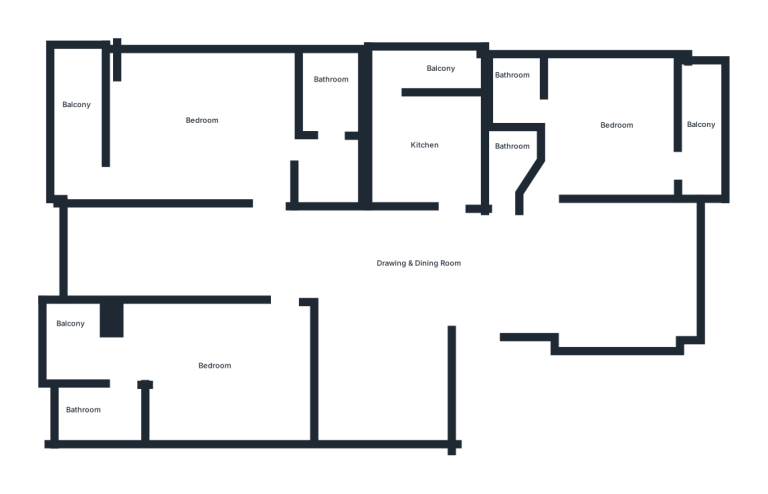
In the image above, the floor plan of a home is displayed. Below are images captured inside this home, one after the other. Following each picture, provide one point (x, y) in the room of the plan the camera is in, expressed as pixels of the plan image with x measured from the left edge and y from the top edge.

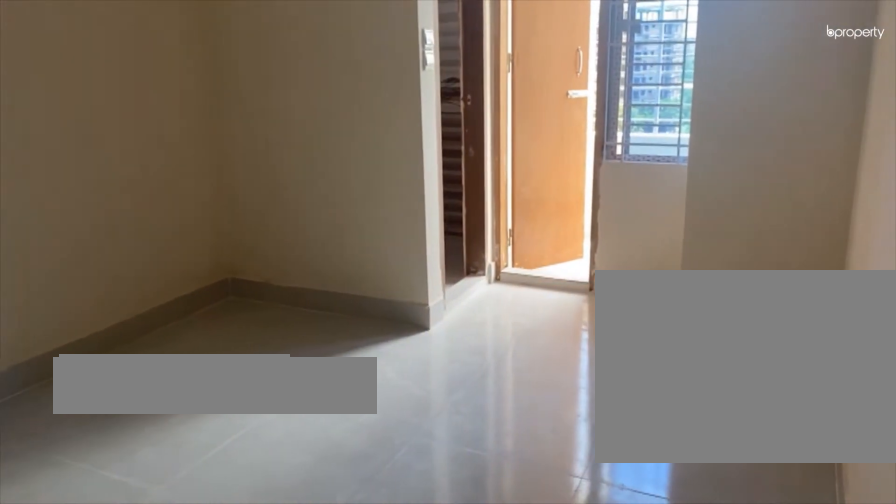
(210, 365)
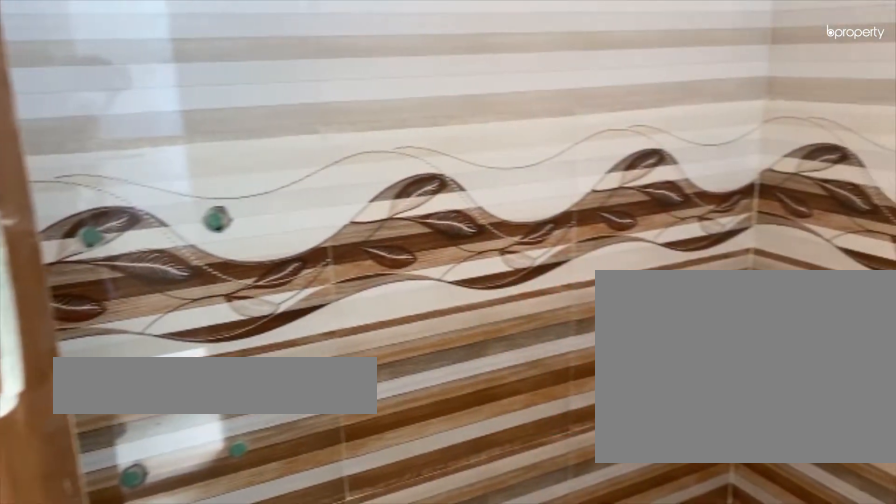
(95, 409)
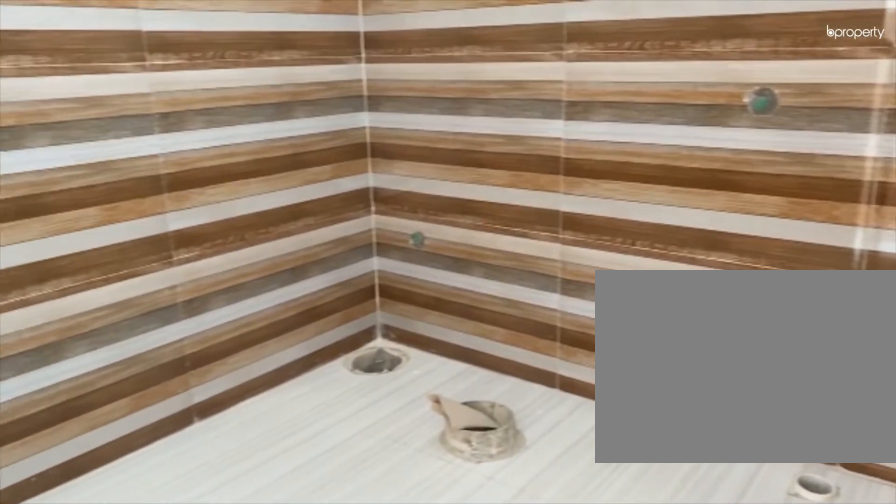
(95, 409)
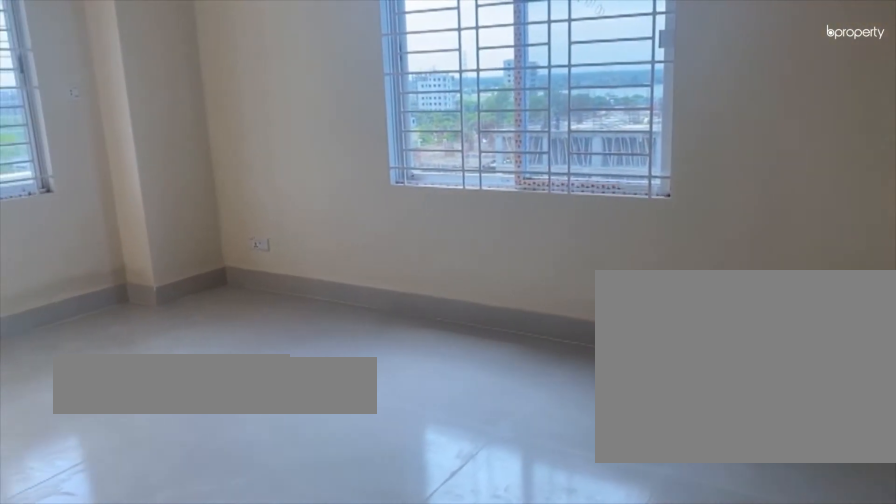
(203, 131)
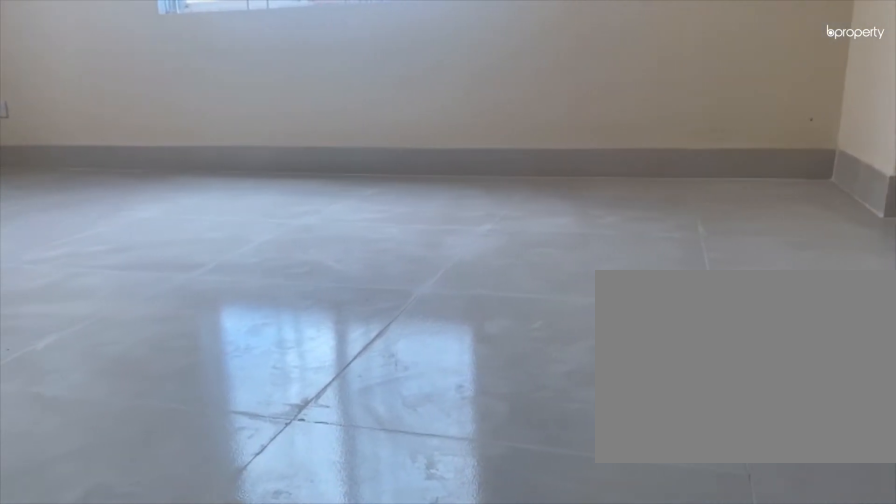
(203, 131)
